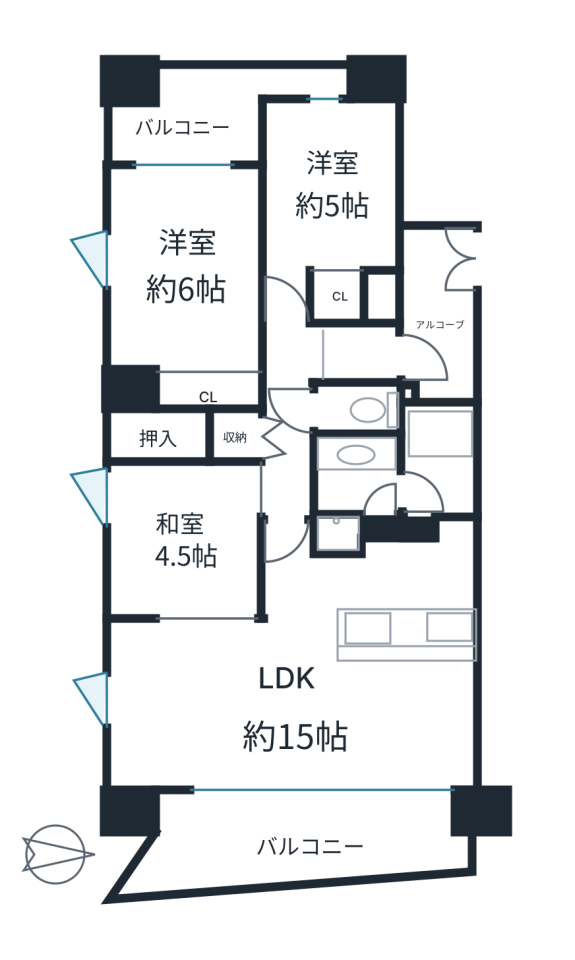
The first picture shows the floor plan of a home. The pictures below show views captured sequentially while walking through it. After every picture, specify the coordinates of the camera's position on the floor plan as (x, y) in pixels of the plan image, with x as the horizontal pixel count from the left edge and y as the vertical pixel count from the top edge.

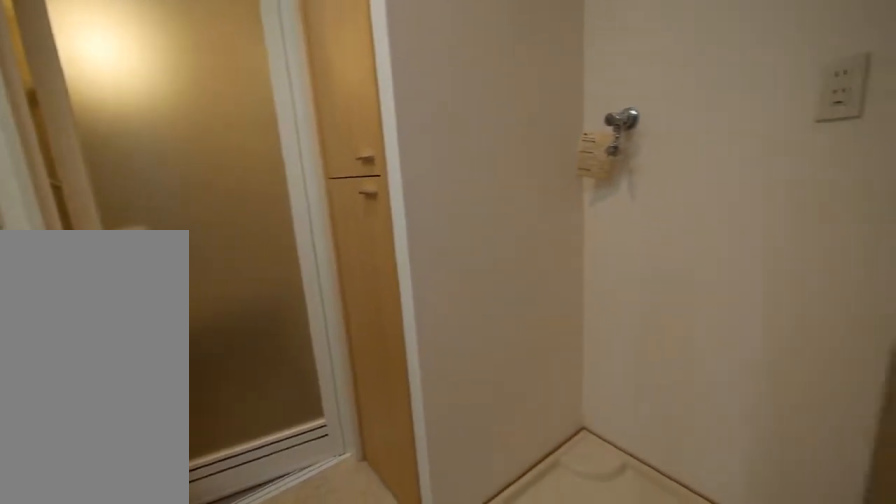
(375, 480)
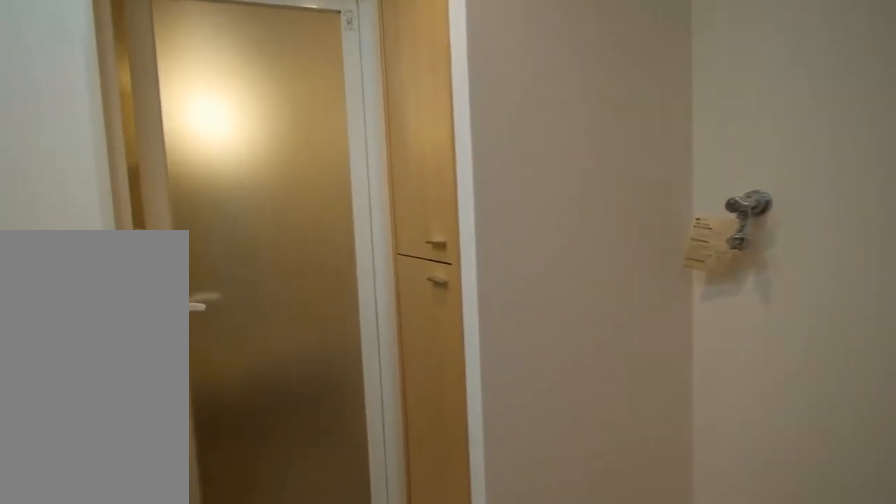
(375, 480)
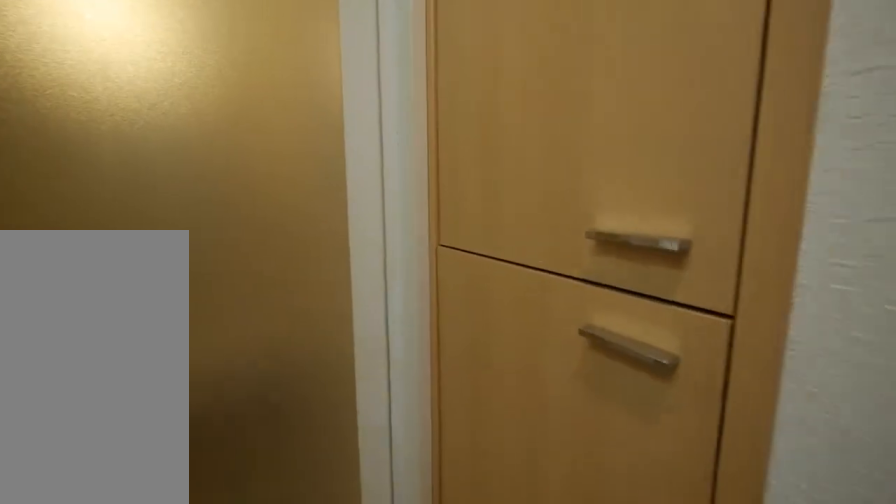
(375, 480)
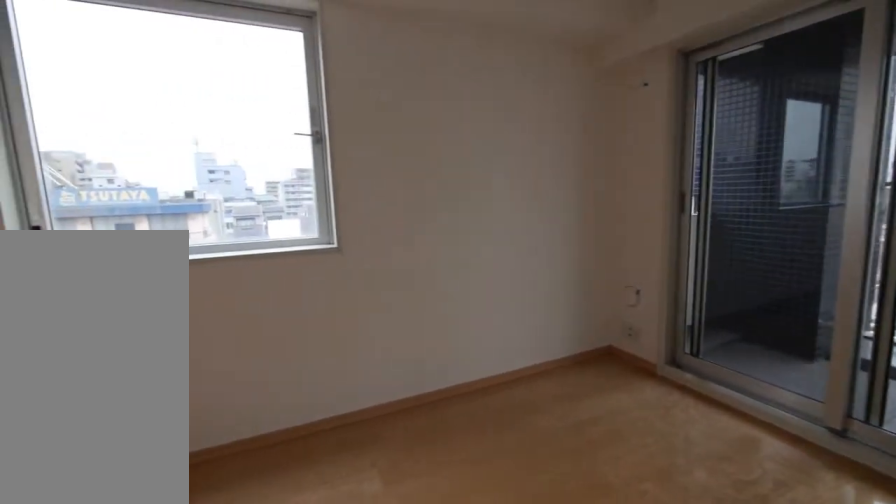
(166, 315)
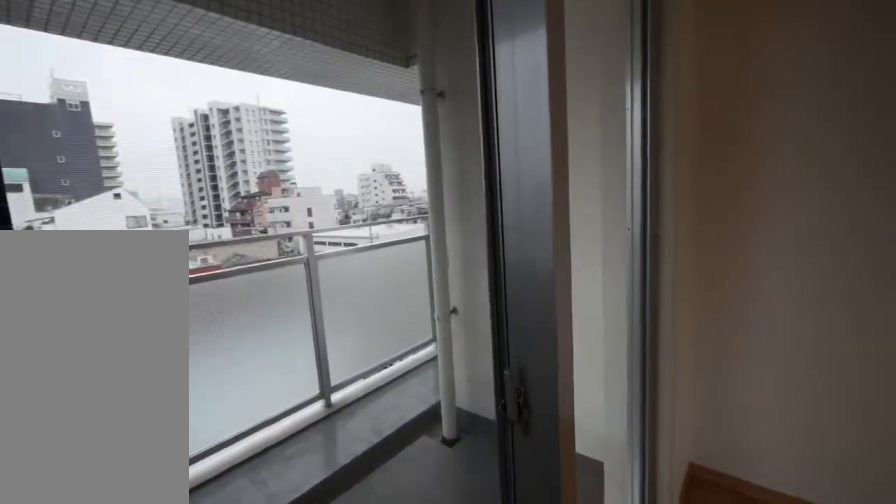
(165, 315)
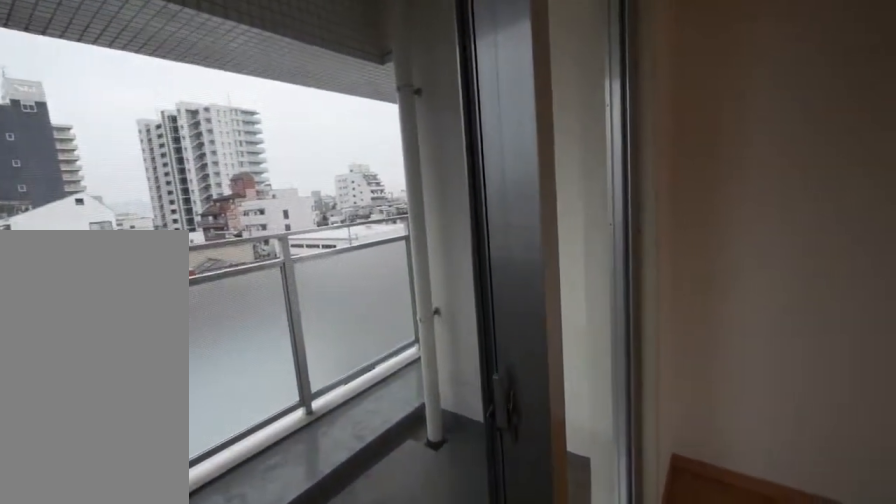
(166, 315)
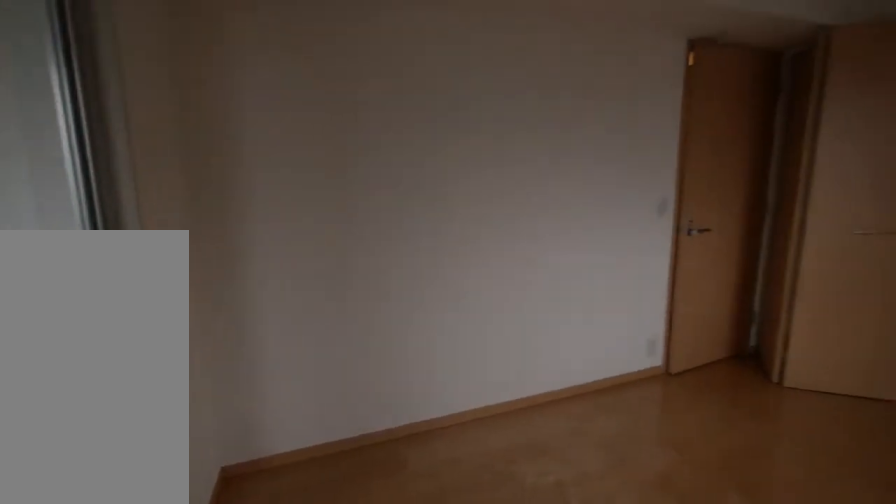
(165, 315)
